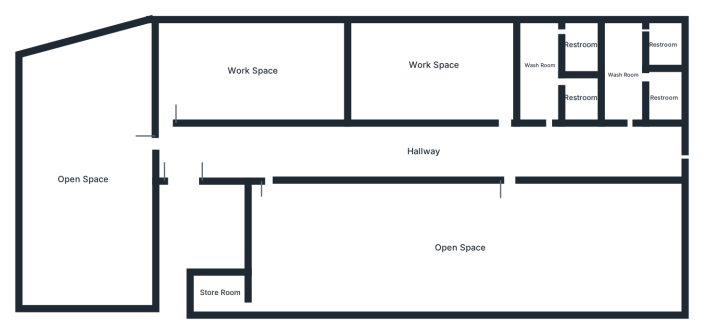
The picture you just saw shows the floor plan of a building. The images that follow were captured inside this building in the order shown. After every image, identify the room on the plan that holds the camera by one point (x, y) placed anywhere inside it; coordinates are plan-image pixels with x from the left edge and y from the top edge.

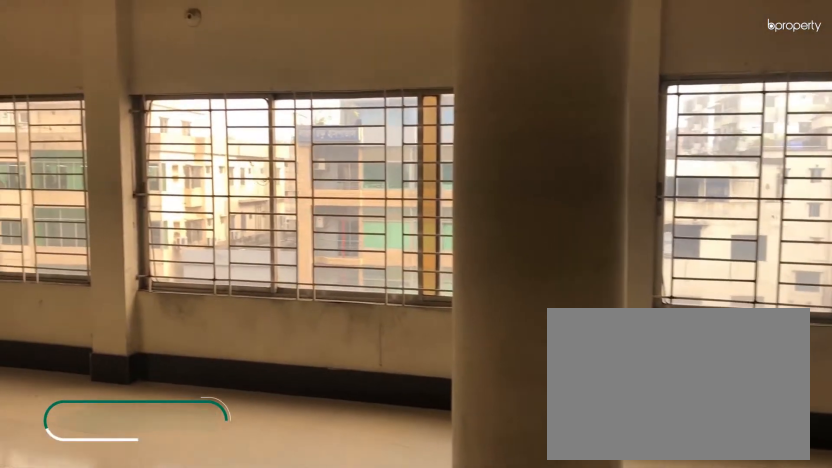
(80, 179)
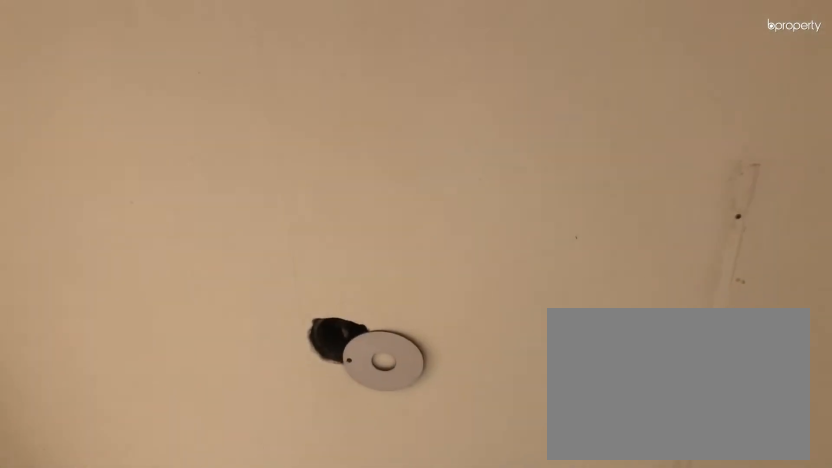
(80, 179)
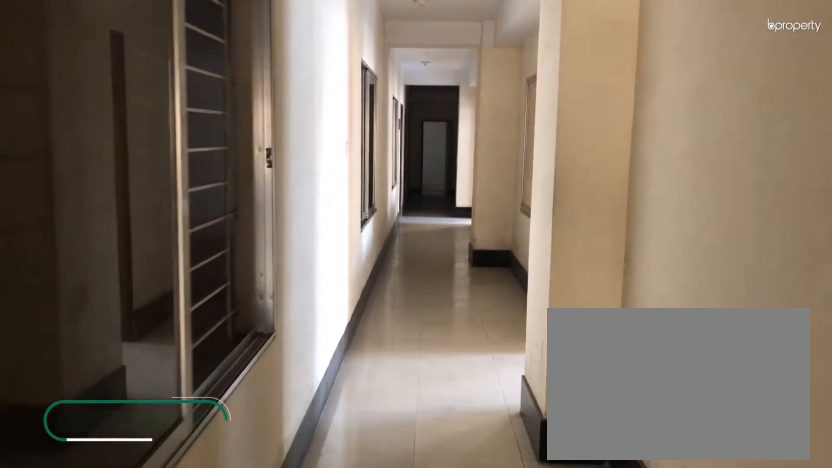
(425, 154)
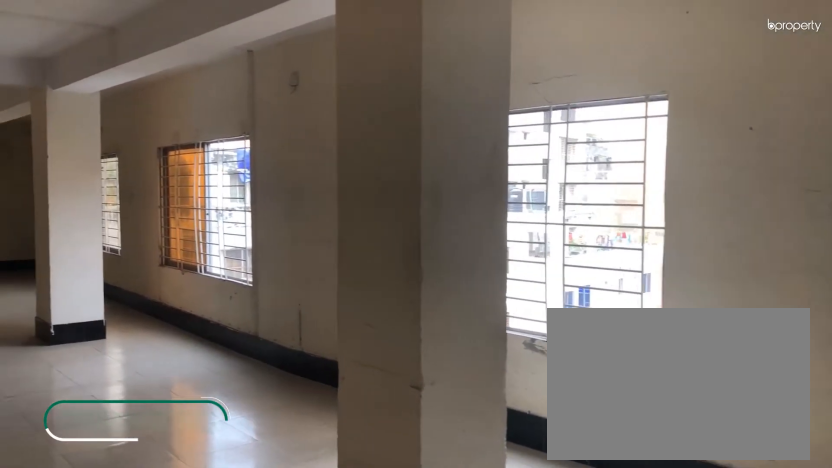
(459, 249)
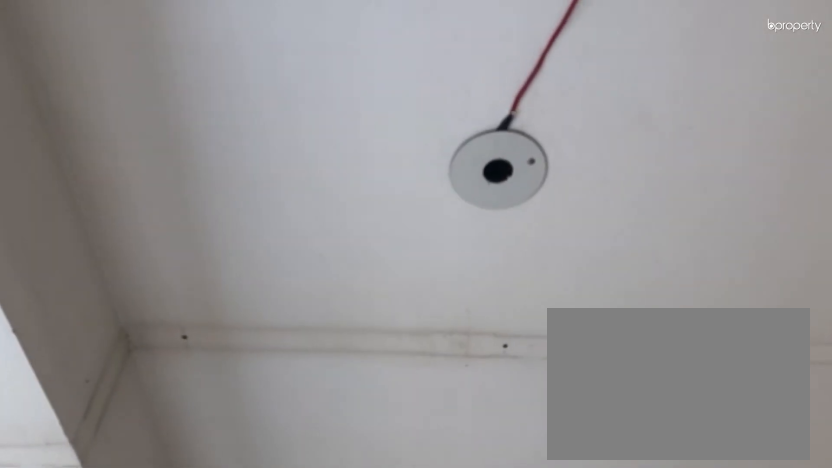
(459, 249)
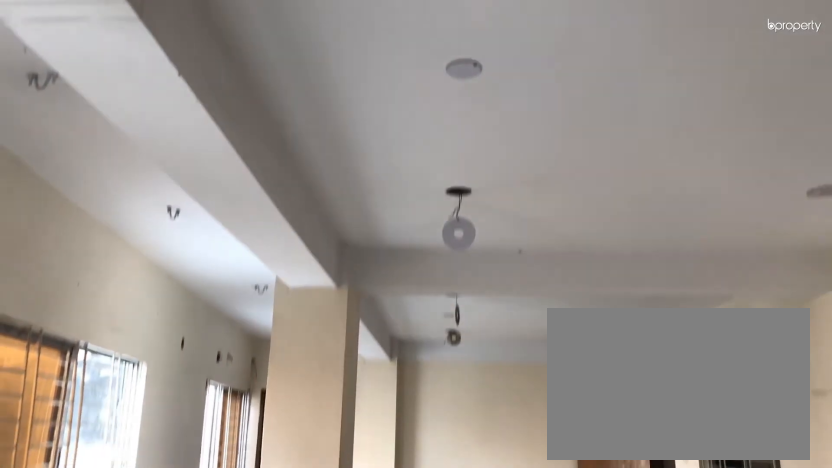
(459, 249)
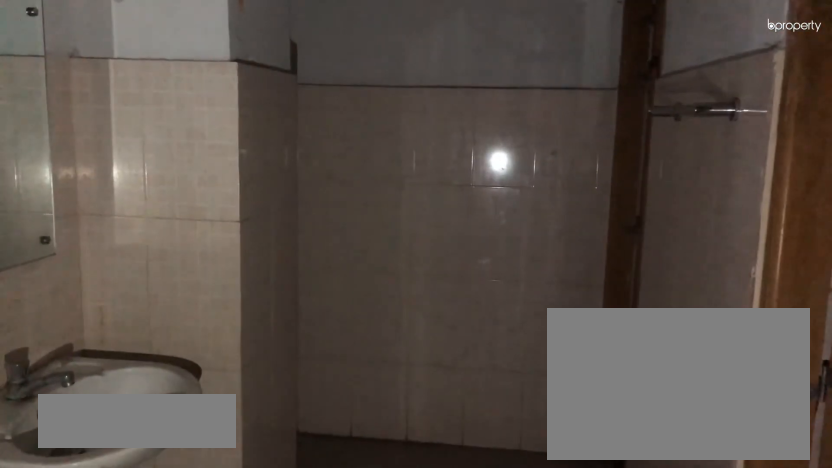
(540, 64)
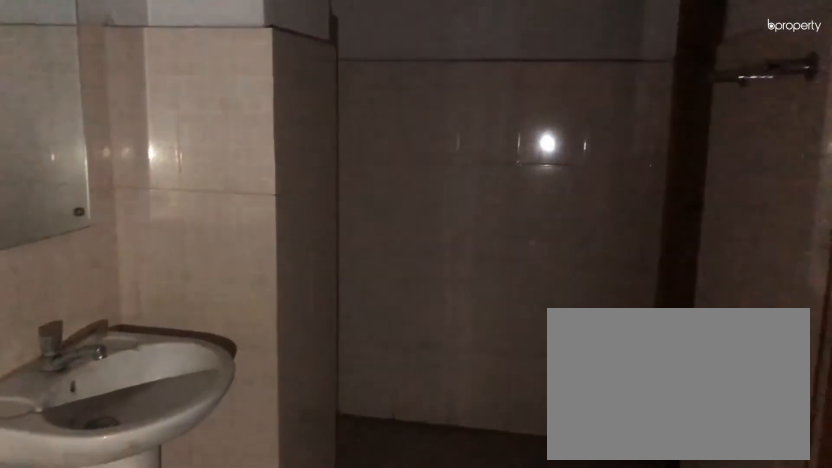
(540, 64)
